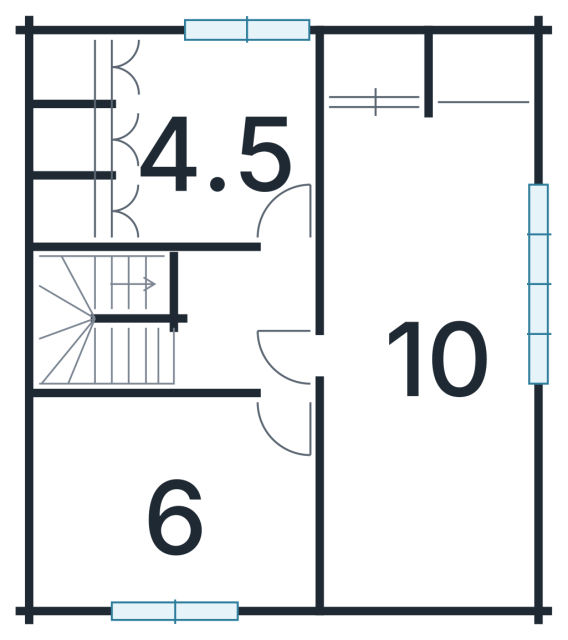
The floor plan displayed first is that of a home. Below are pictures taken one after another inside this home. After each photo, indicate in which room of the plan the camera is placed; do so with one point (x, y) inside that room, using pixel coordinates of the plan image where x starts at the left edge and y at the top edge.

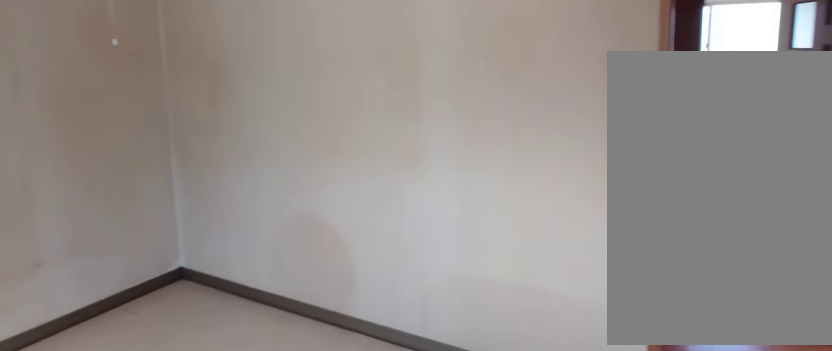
(181, 498)
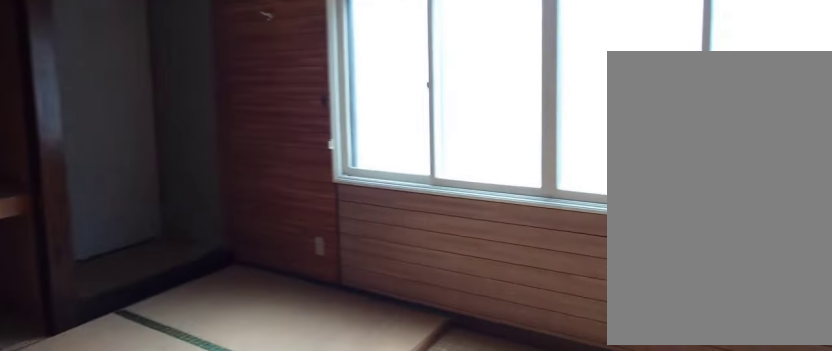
(433, 349)
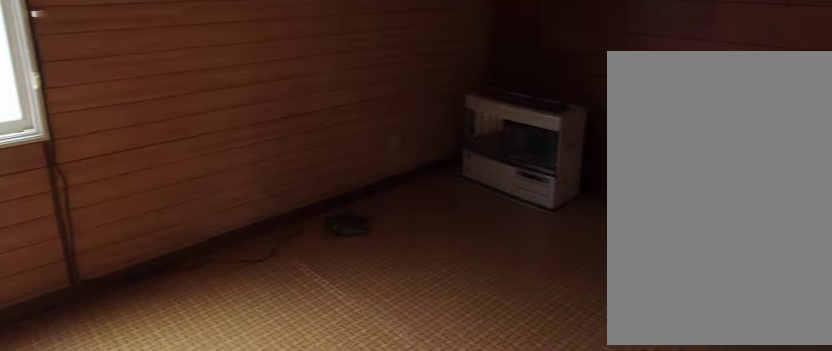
(433, 349)
